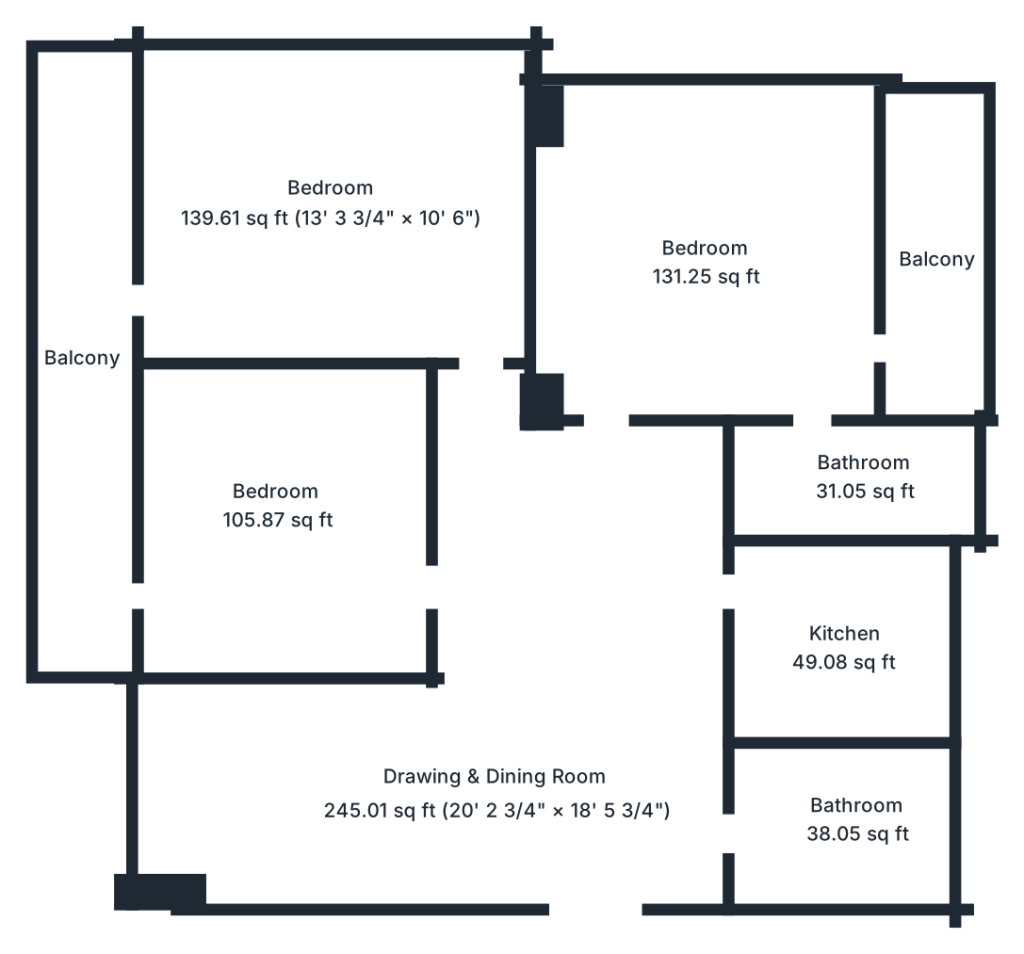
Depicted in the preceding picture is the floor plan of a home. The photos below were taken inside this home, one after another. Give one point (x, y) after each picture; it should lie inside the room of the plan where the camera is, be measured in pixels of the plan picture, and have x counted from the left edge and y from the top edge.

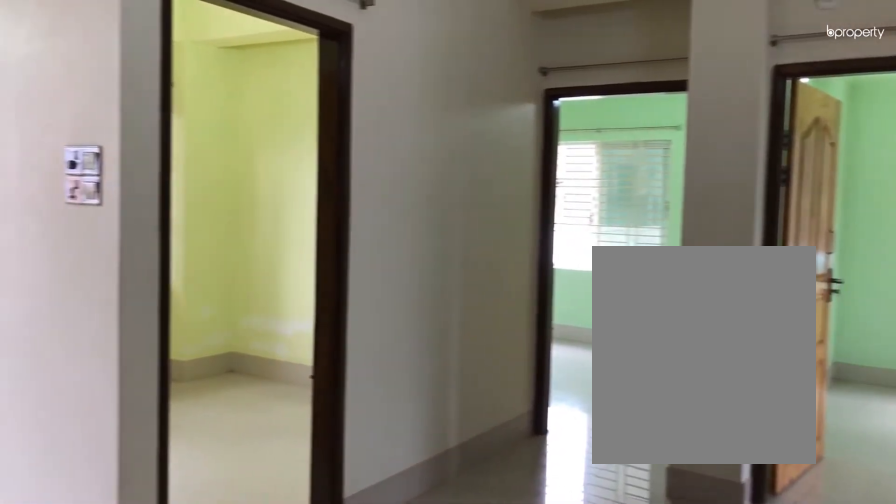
(495, 793)
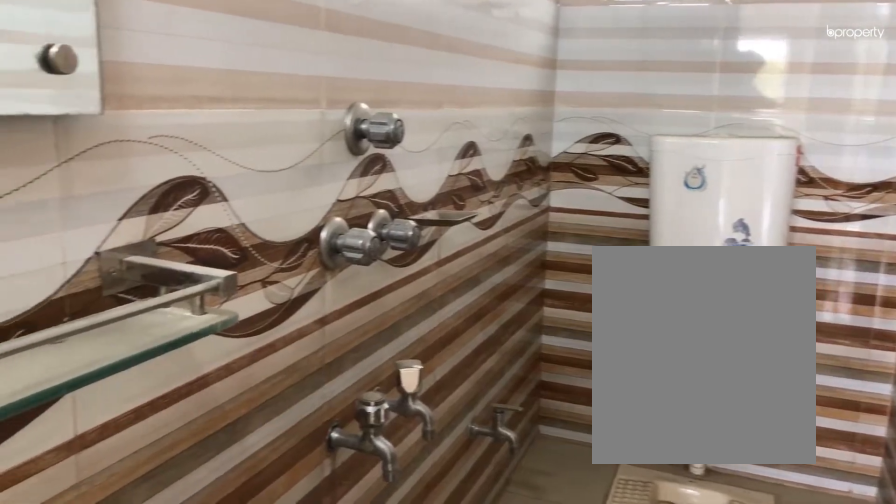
(860, 820)
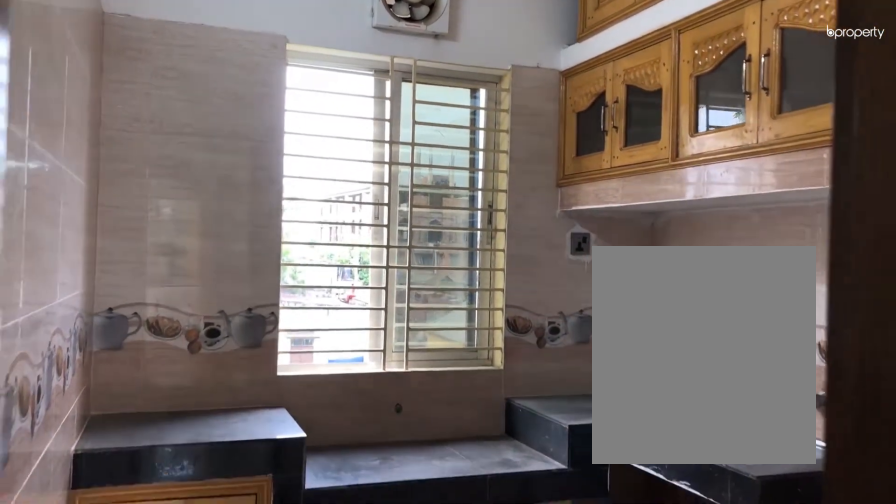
(842, 647)
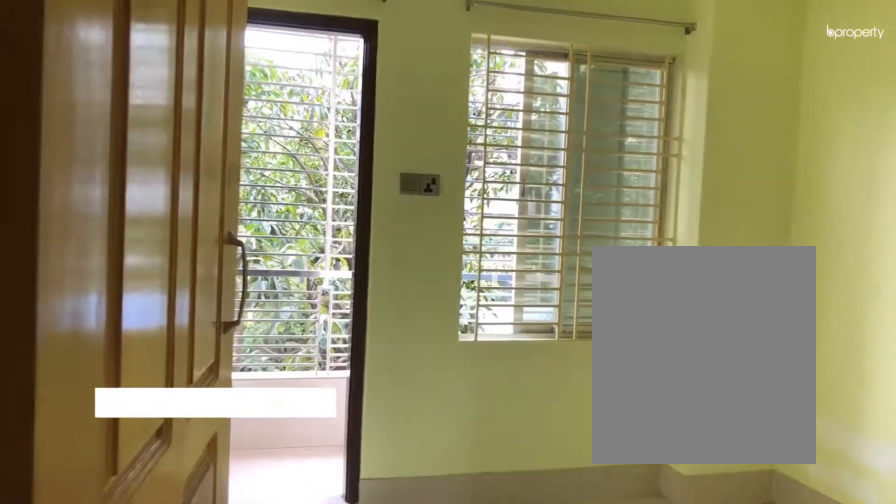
(279, 514)
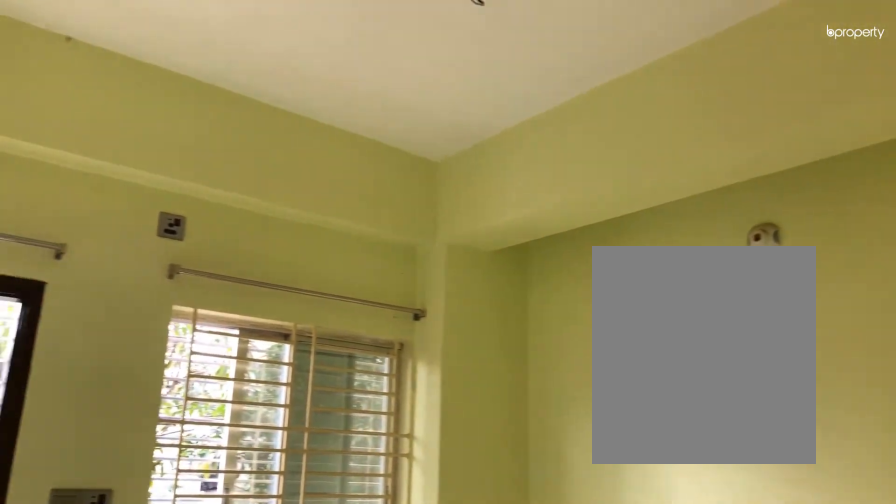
(279, 514)
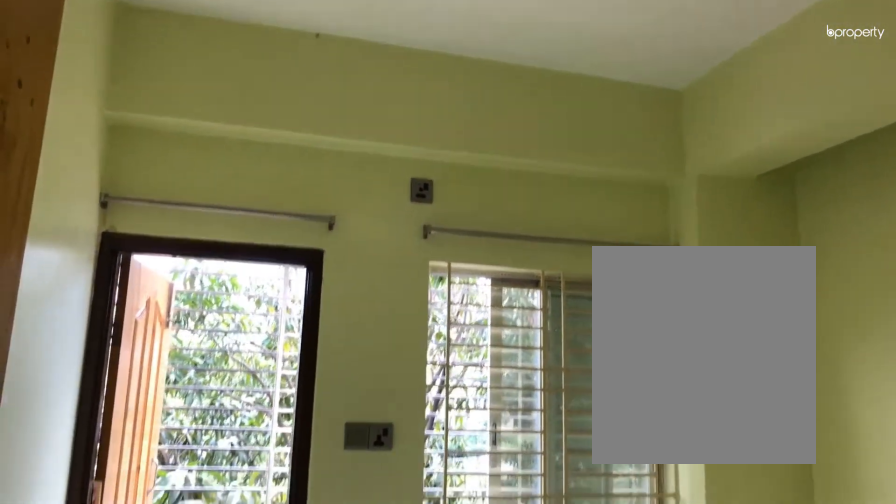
(279, 514)
